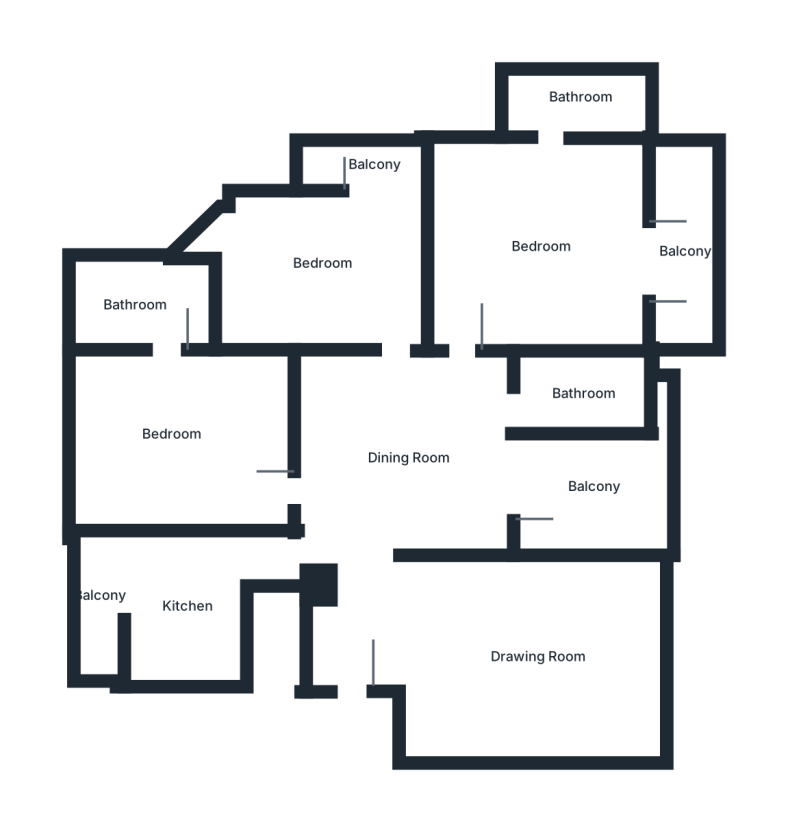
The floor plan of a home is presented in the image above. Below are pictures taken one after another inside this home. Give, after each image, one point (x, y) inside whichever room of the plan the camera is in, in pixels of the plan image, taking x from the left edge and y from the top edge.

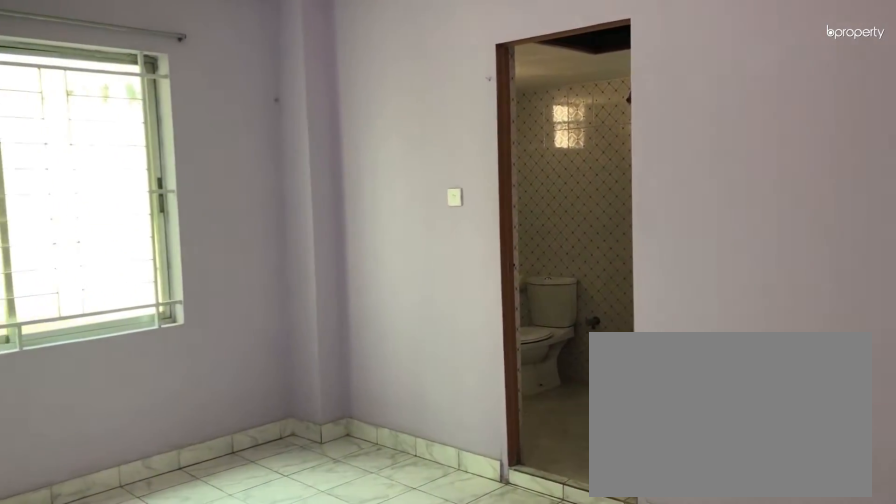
(171, 434)
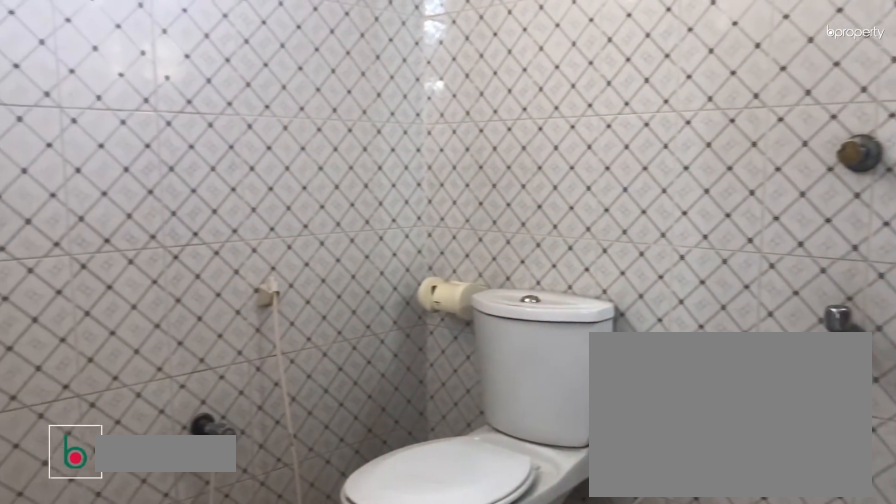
(133, 309)
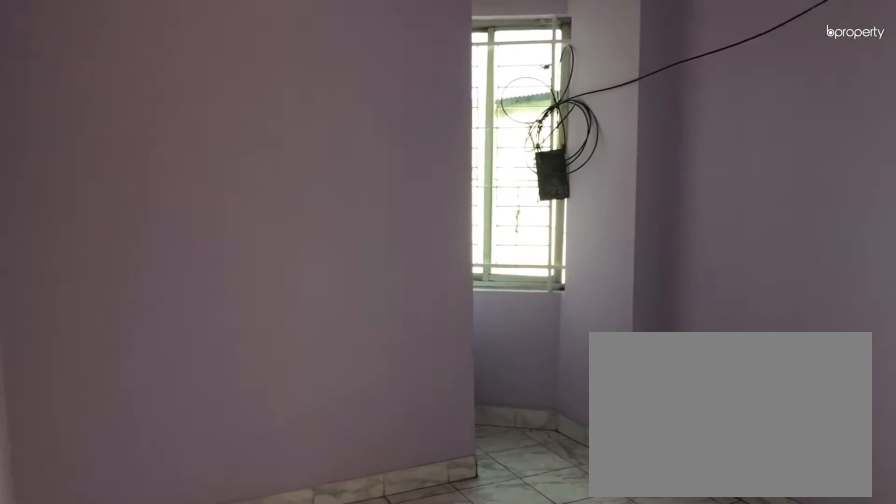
(323, 265)
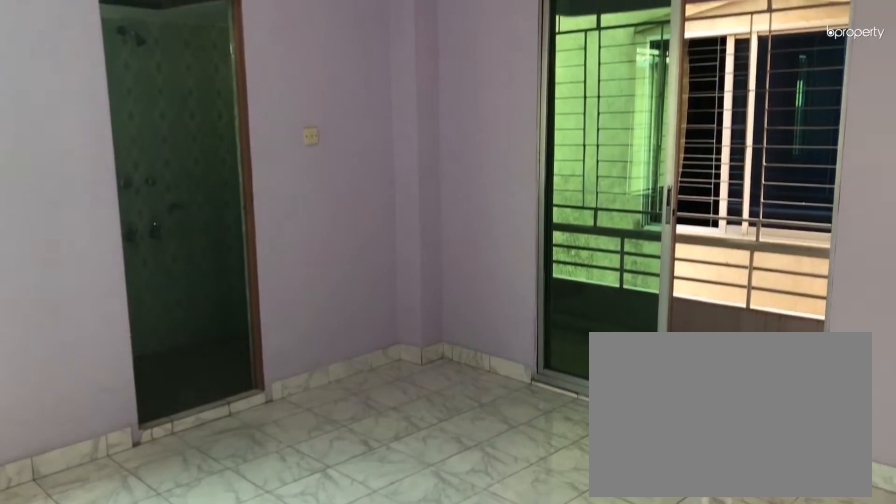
(535, 243)
